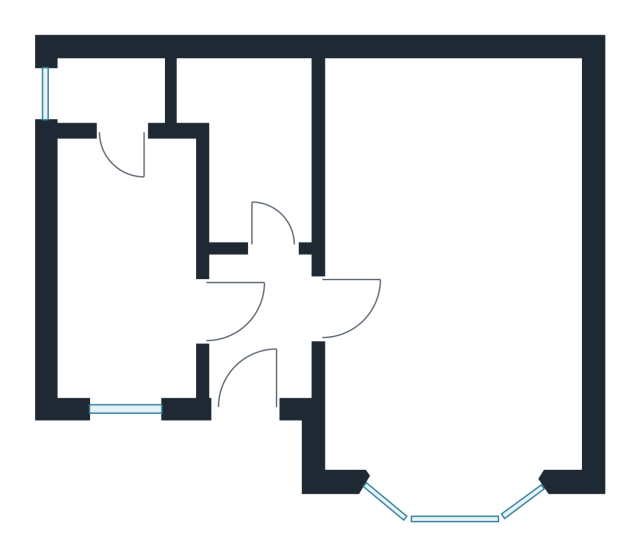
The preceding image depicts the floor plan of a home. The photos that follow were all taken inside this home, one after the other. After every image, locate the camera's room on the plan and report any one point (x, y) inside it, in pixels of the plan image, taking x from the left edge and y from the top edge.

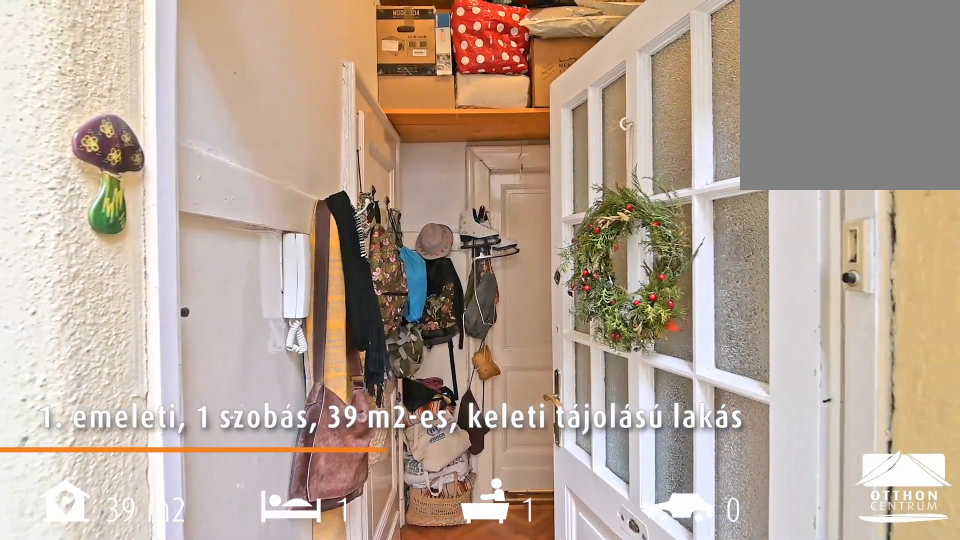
(263, 331)
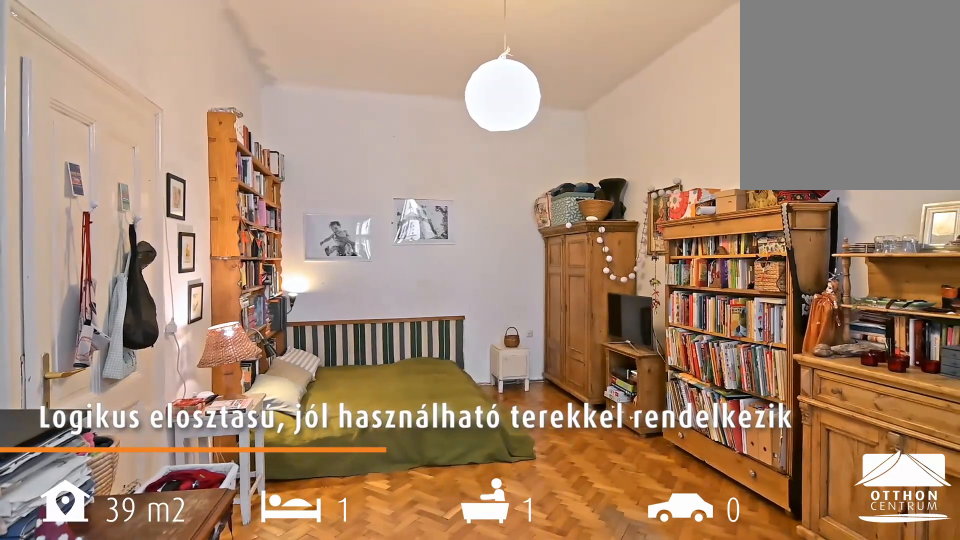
(453, 263)
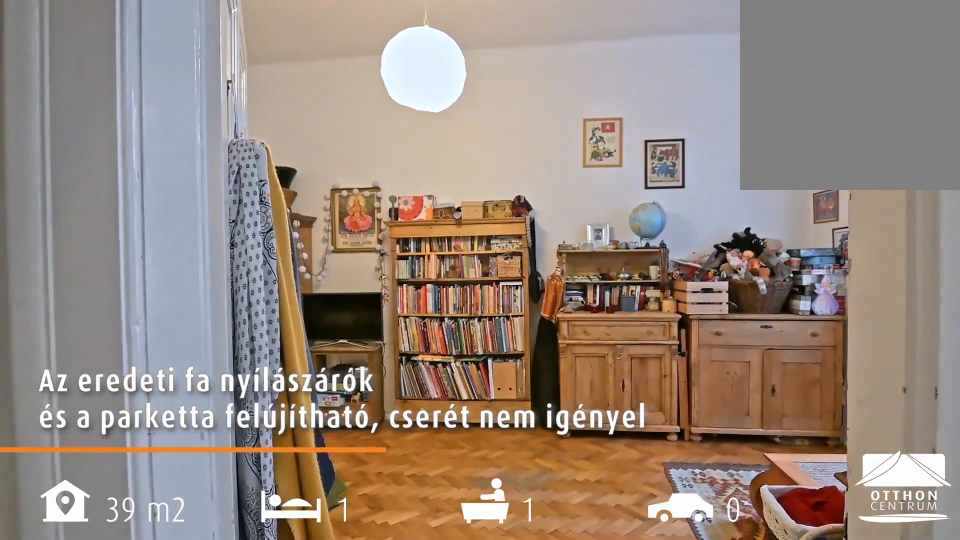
(453, 263)
